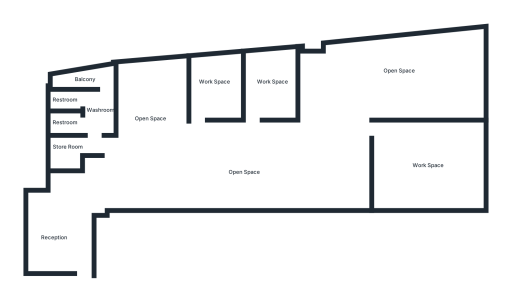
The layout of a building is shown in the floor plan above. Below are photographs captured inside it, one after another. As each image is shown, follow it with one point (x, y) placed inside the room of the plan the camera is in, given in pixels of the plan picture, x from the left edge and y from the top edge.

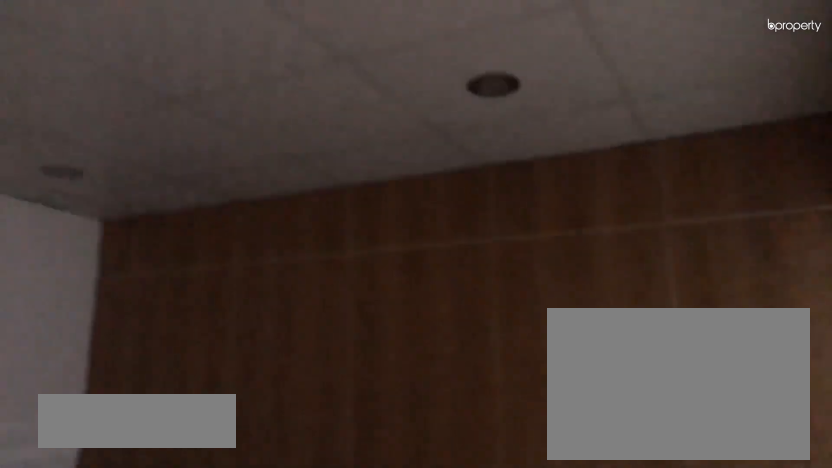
(262, 90)
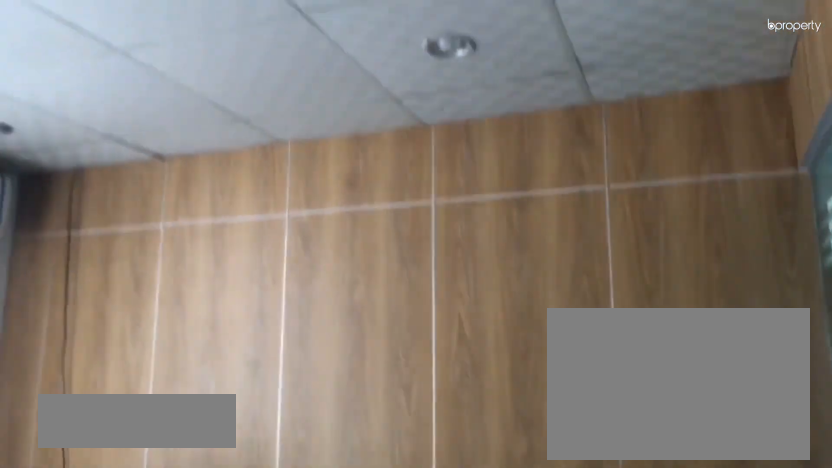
(206, 89)
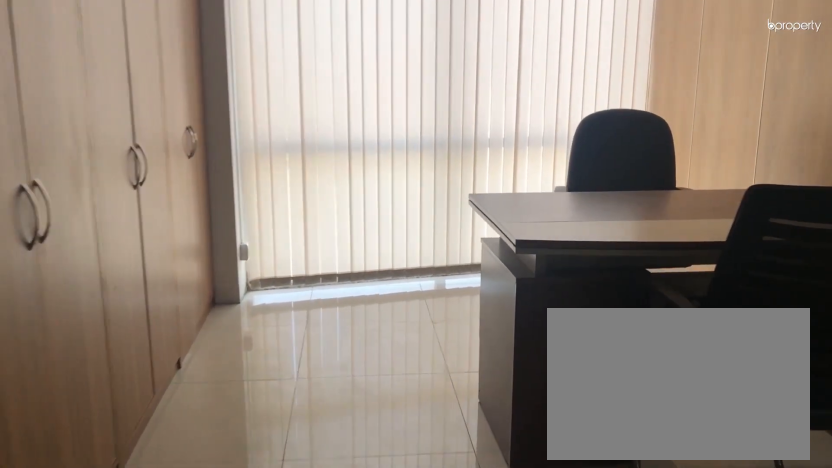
(155, 123)
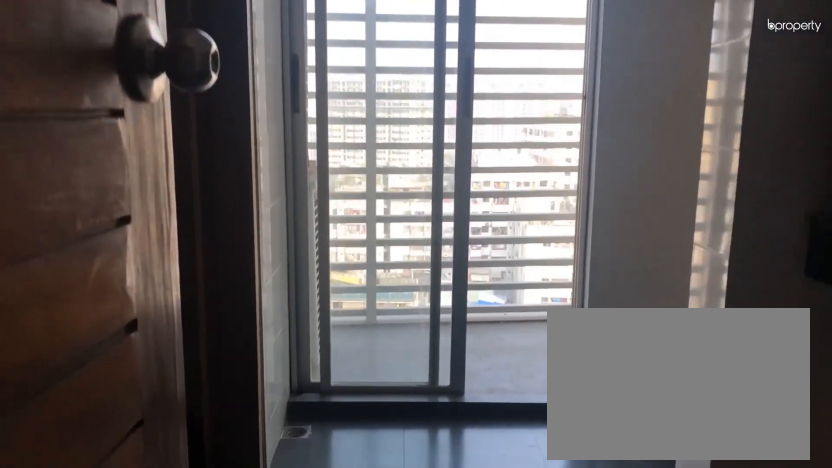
(99, 121)
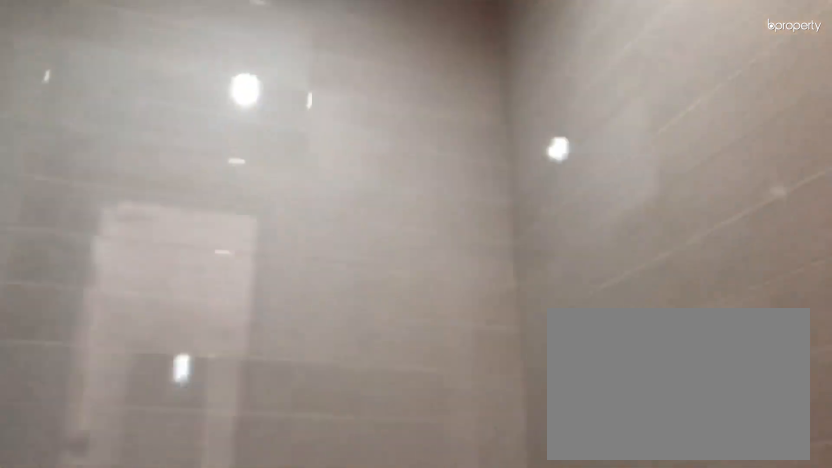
(63, 99)
